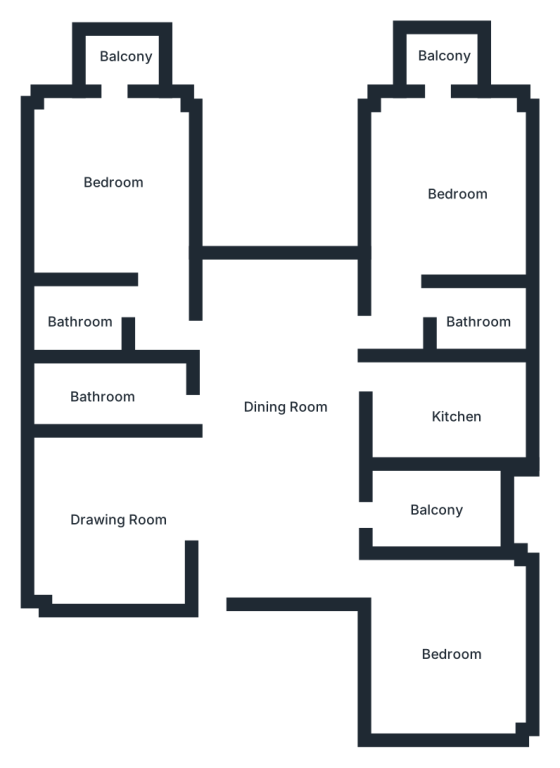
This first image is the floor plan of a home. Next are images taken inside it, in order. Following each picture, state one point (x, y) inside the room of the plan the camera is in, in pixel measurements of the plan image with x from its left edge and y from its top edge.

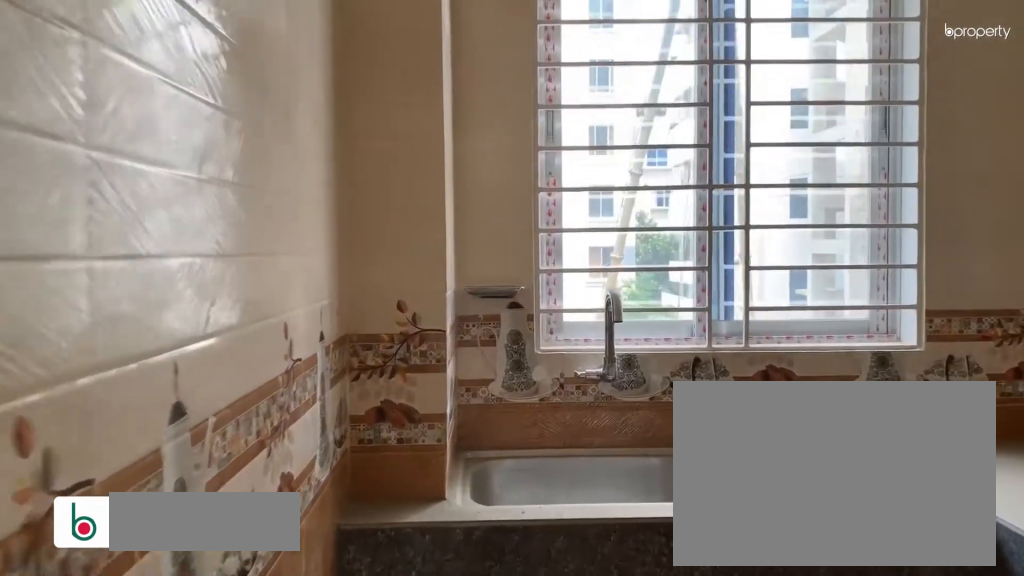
(436, 405)
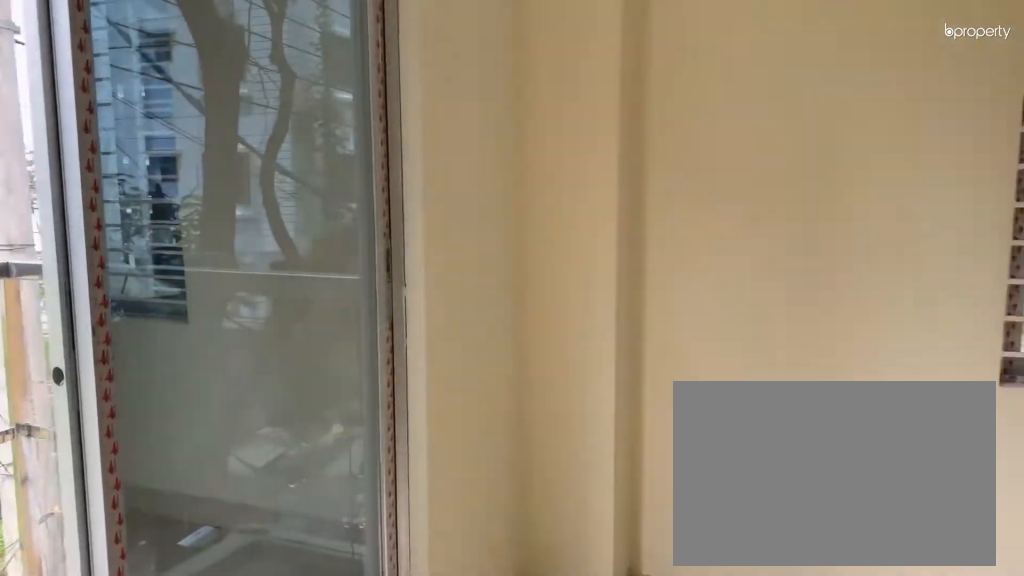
(444, 187)
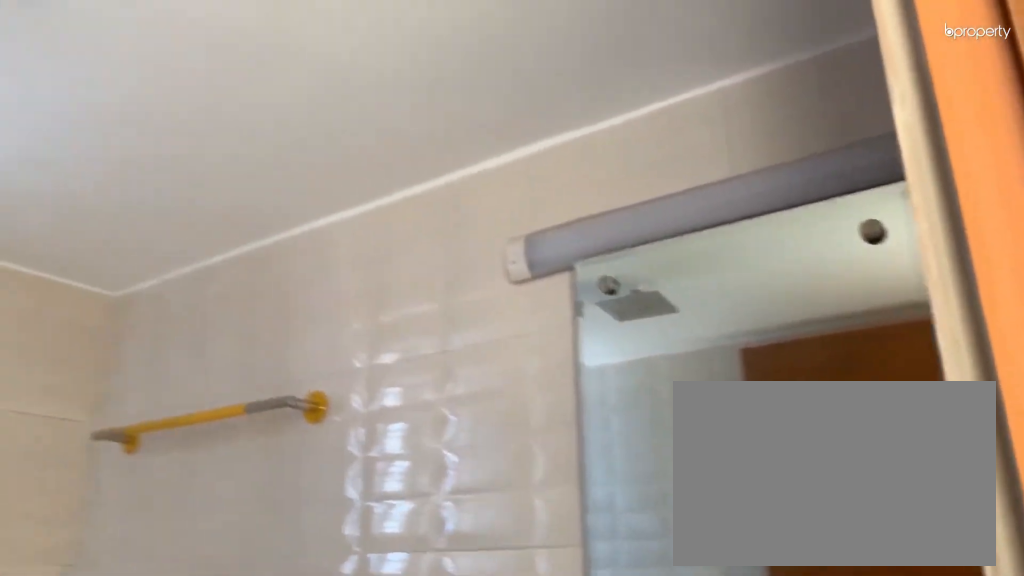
(470, 320)
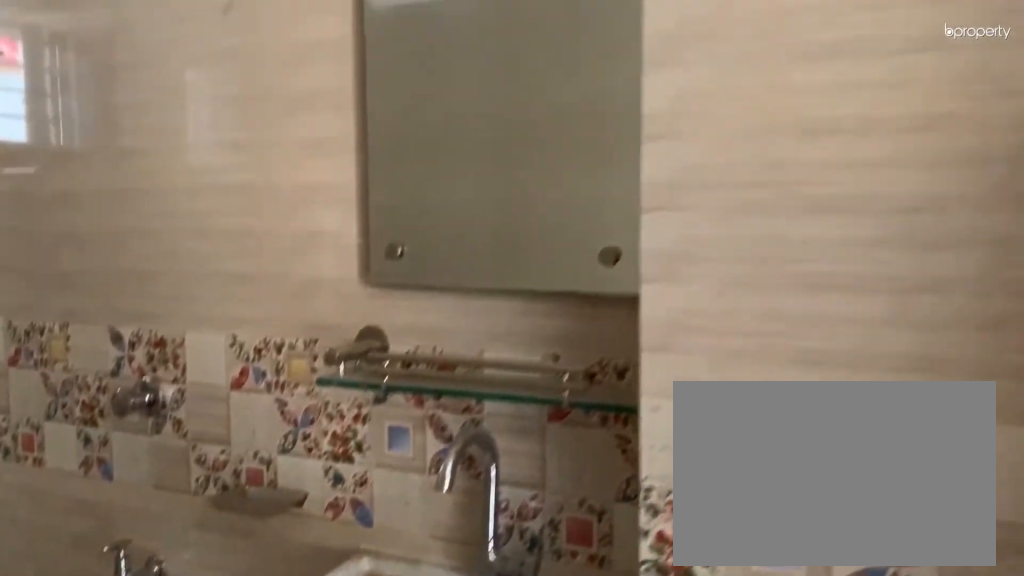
(100, 394)
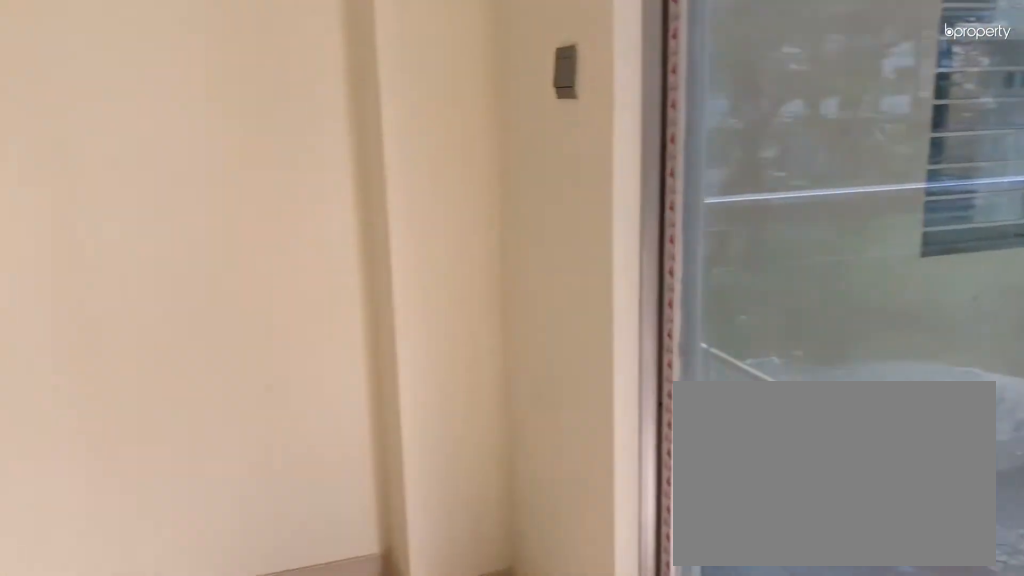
(102, 187)
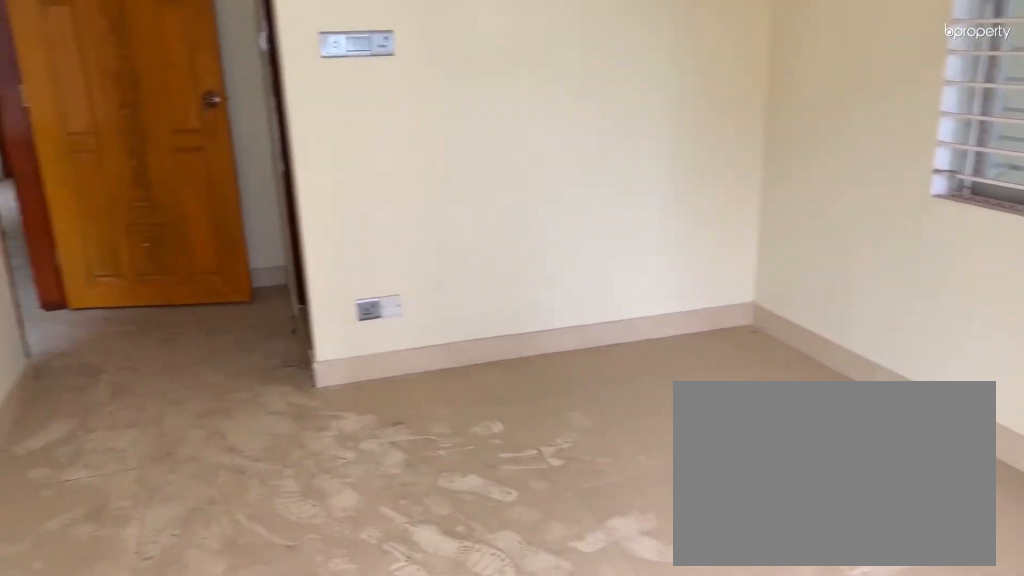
(102, 187)
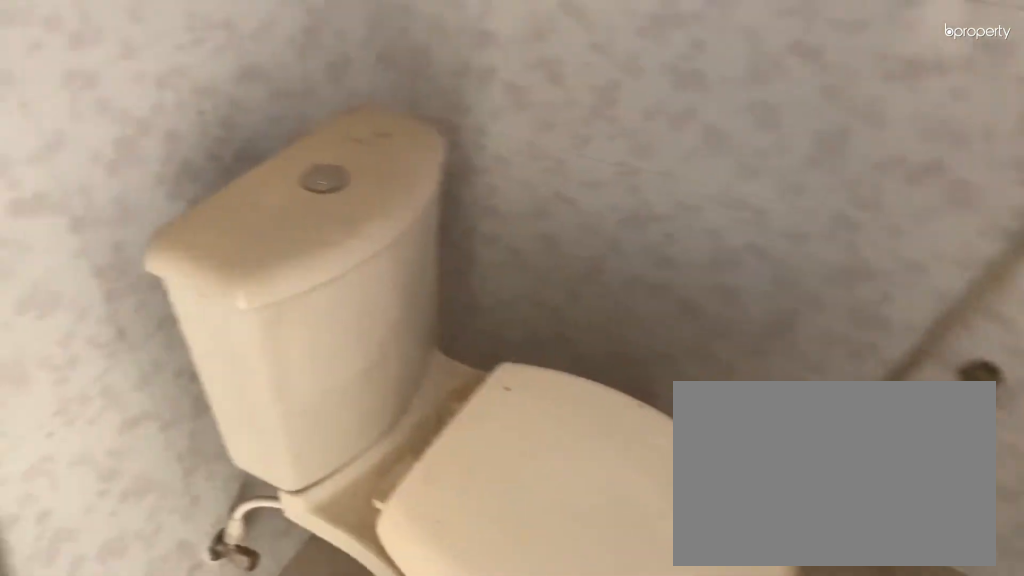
(77, 326)
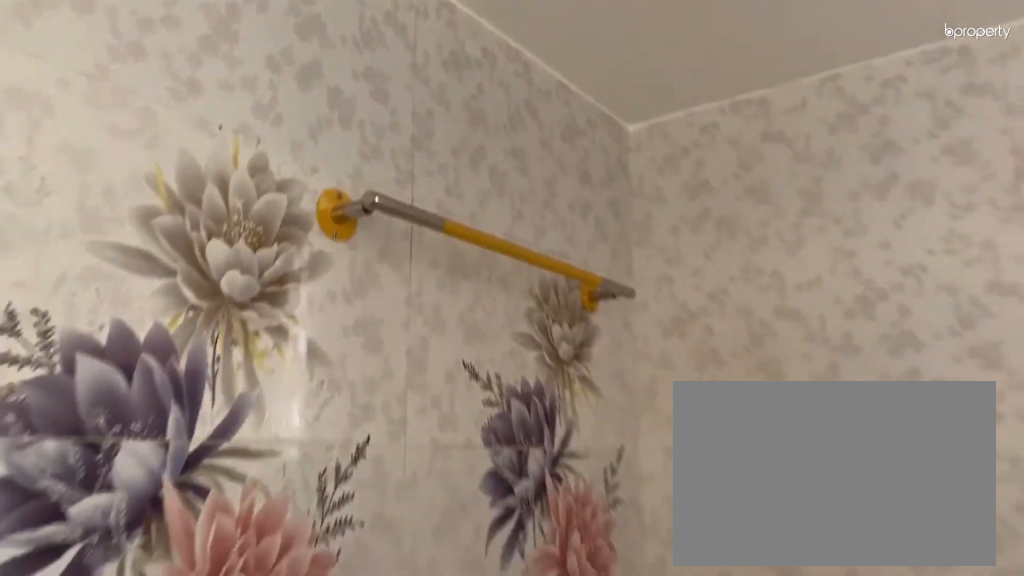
(77, 326)
